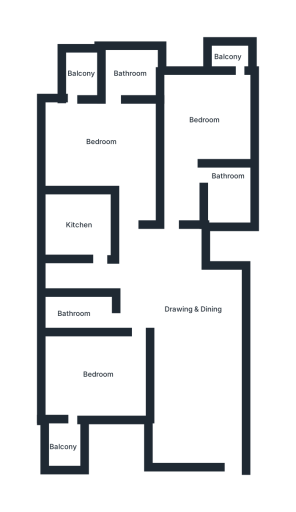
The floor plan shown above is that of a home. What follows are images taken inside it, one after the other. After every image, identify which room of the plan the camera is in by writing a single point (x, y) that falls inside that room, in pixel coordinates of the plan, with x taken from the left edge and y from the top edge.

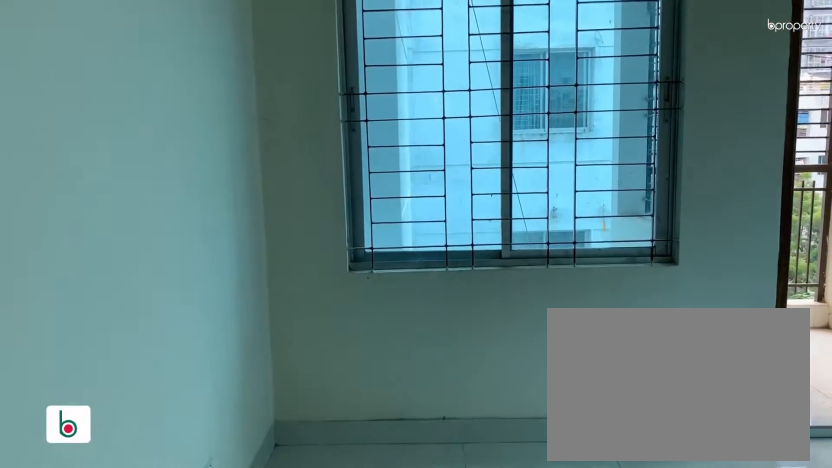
(81, 381)
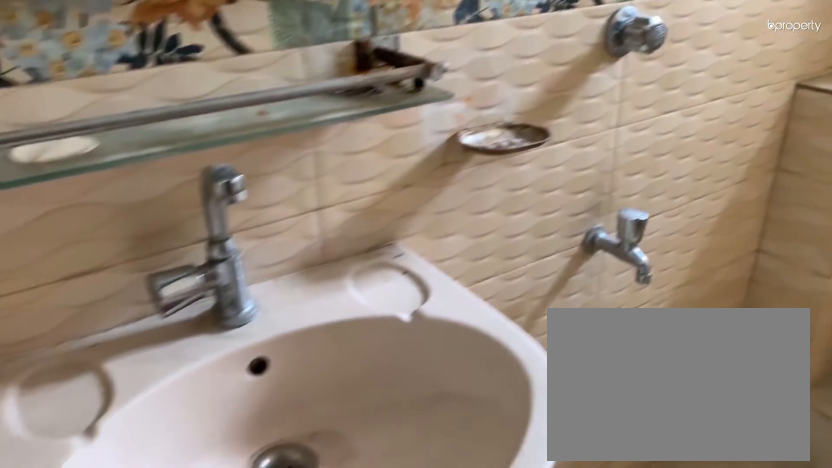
(72, 314)
